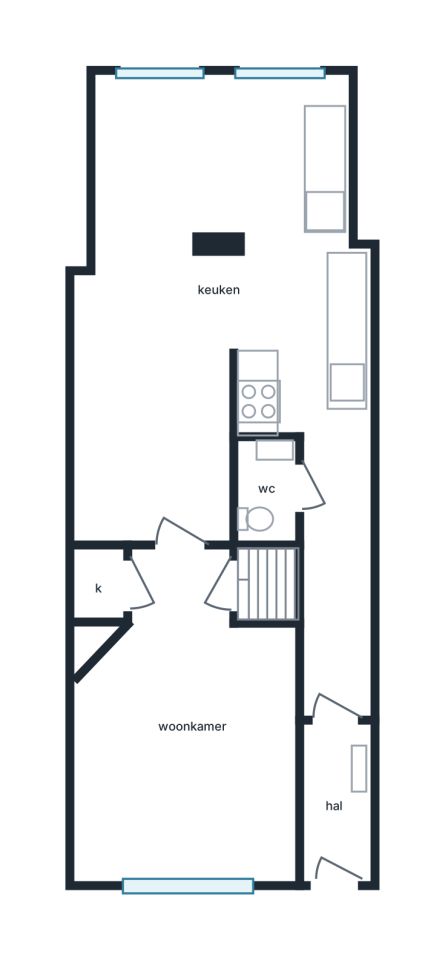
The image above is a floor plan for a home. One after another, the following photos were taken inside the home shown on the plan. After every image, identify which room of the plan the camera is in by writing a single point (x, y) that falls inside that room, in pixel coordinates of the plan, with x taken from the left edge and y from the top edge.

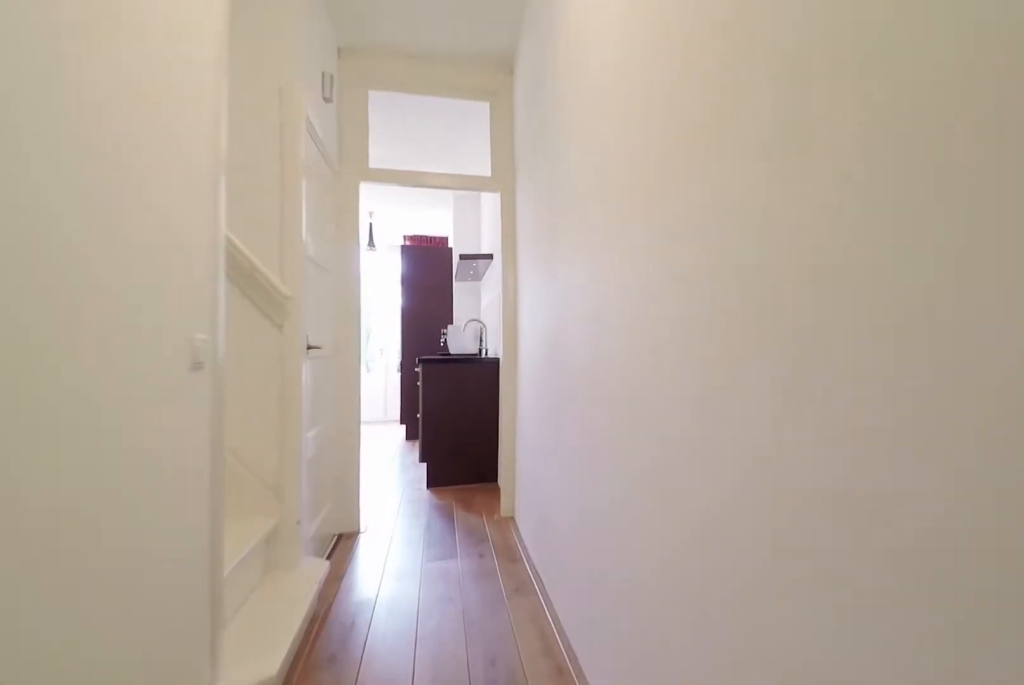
(335, 578)
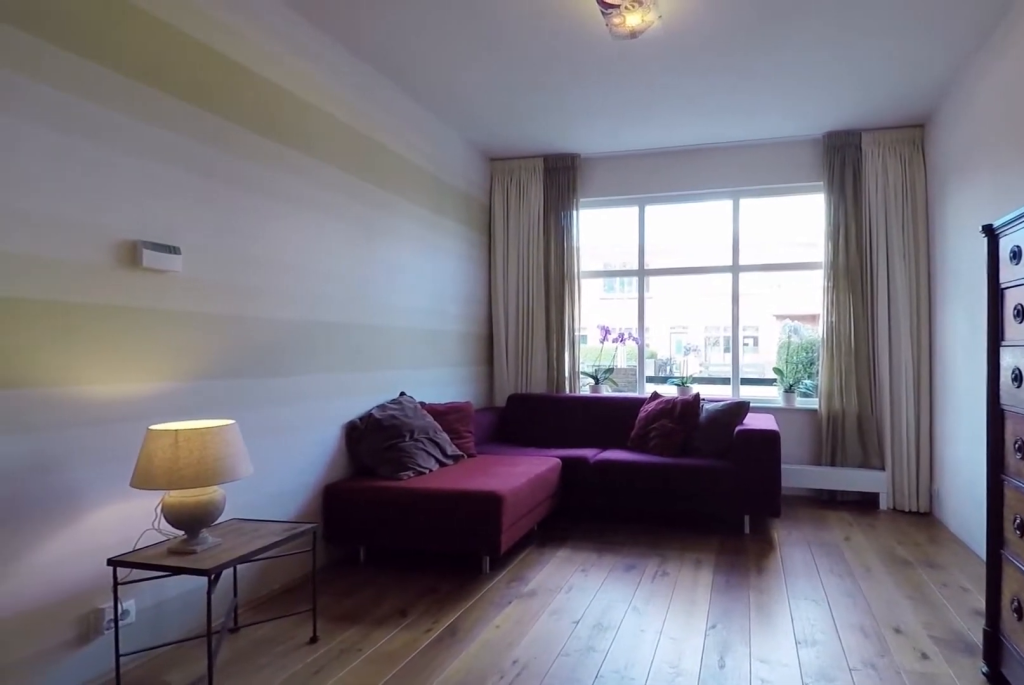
(184, 732)
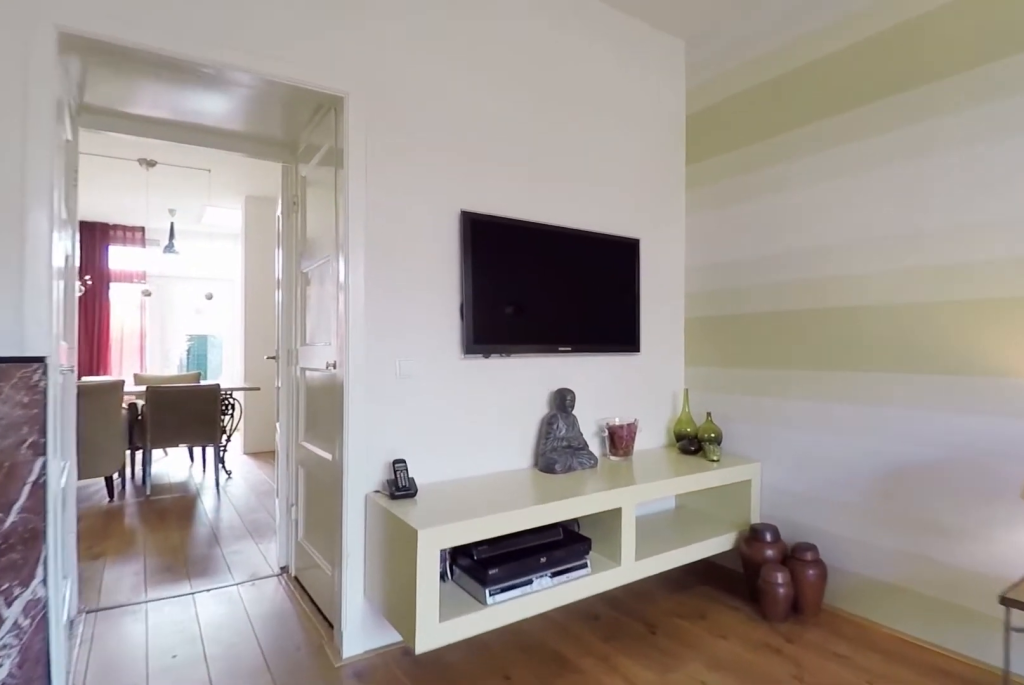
(184, 732)
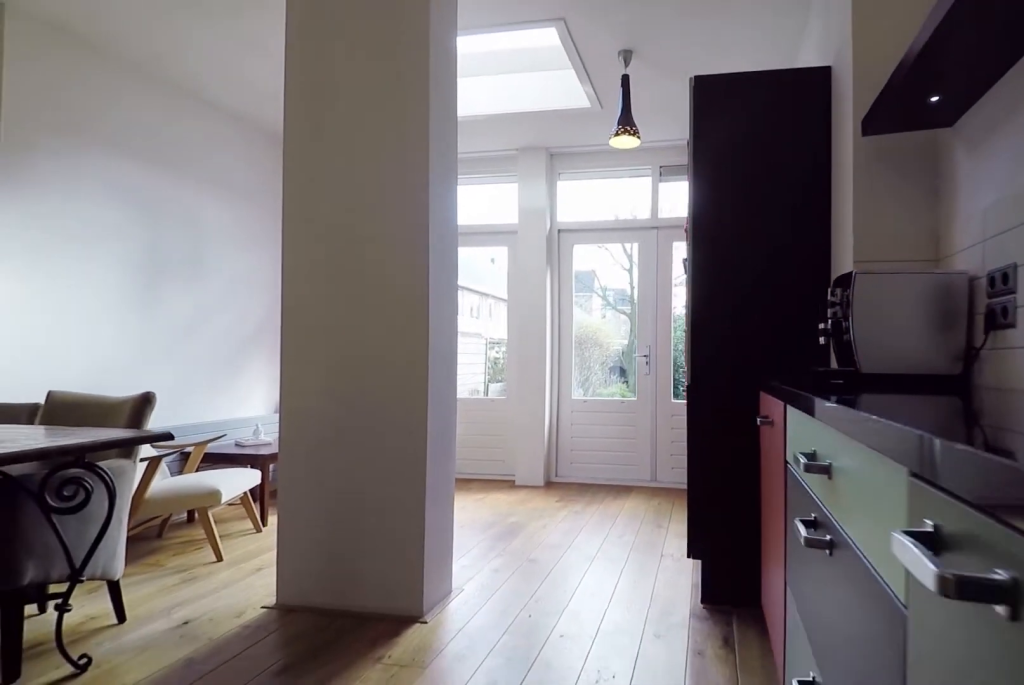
(195, 316)
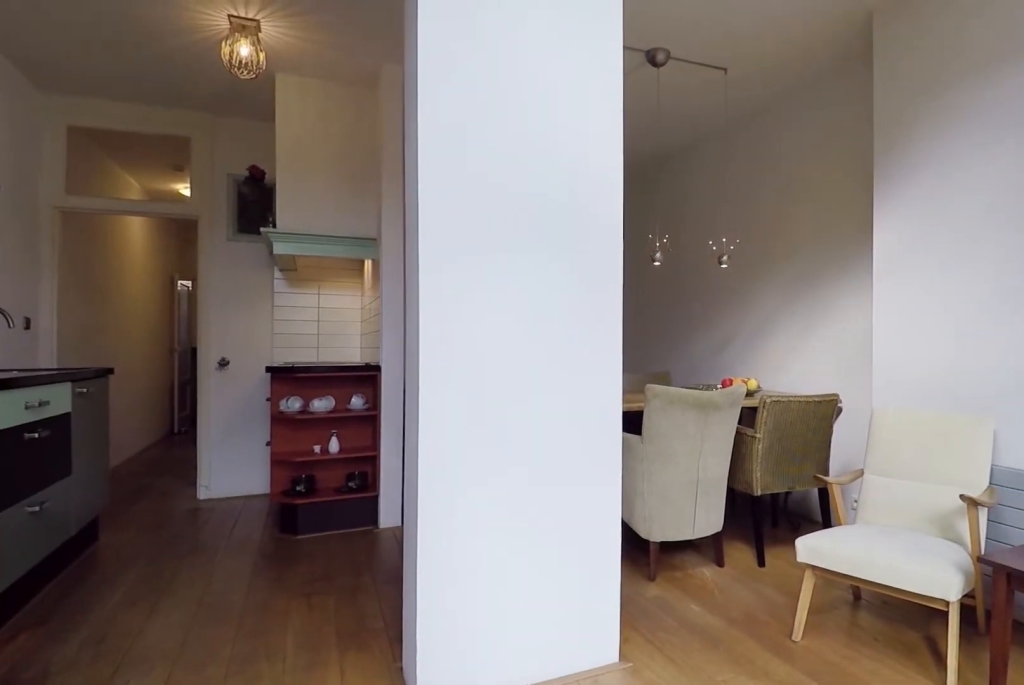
(262, 91)
